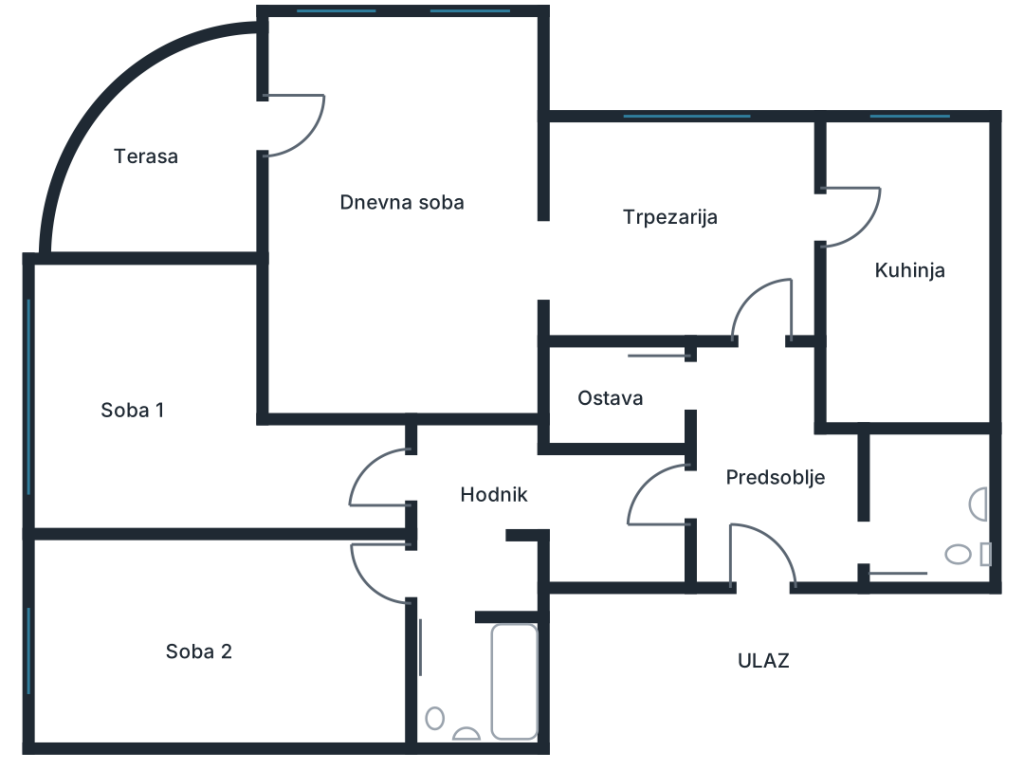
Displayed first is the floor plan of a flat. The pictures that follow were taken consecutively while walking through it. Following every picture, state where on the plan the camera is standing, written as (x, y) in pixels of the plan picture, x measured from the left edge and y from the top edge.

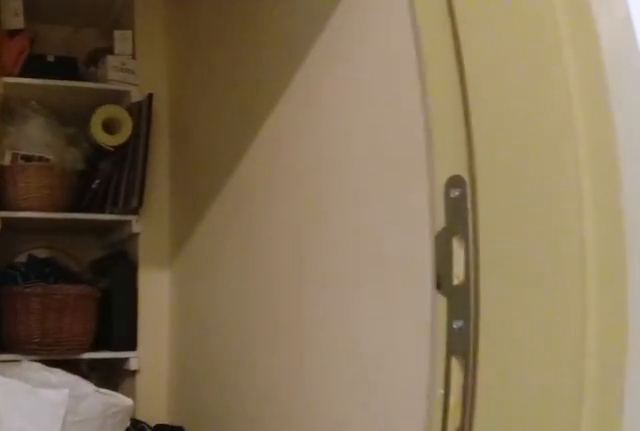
(729, 371)
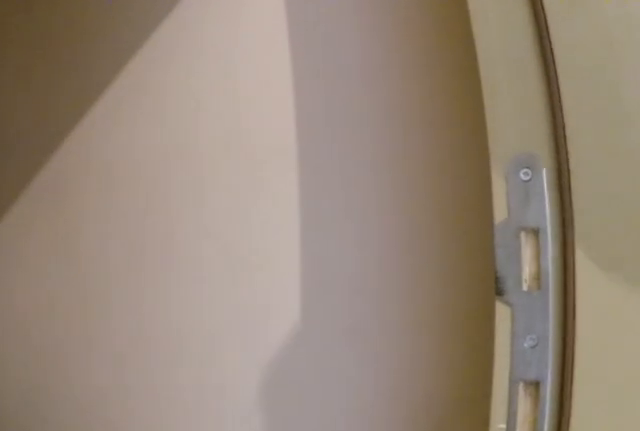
(720, 385)
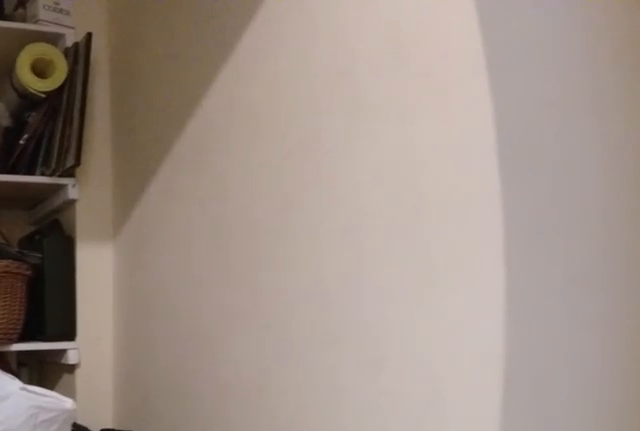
(720, 385)
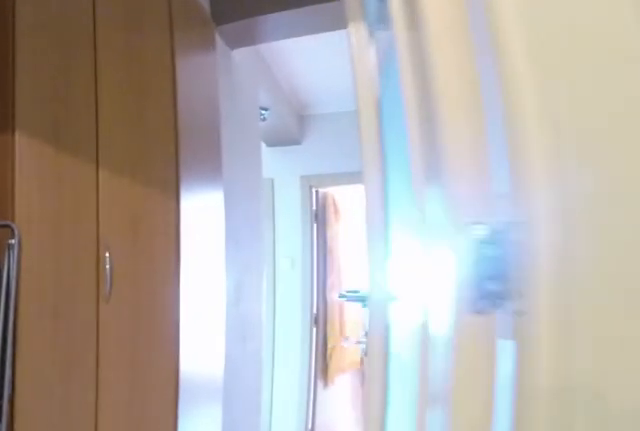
(754, 408)
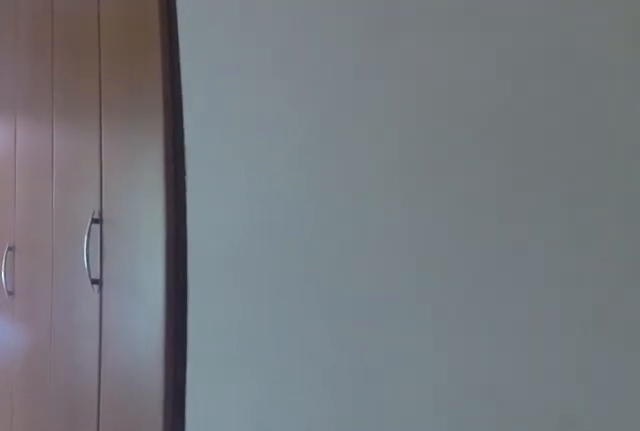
(643, 508)
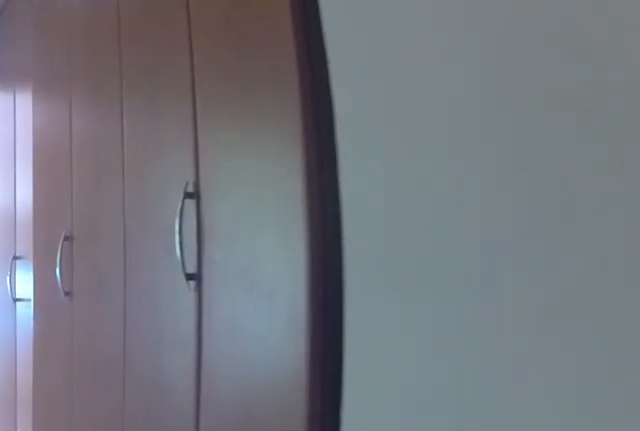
(620, 504)
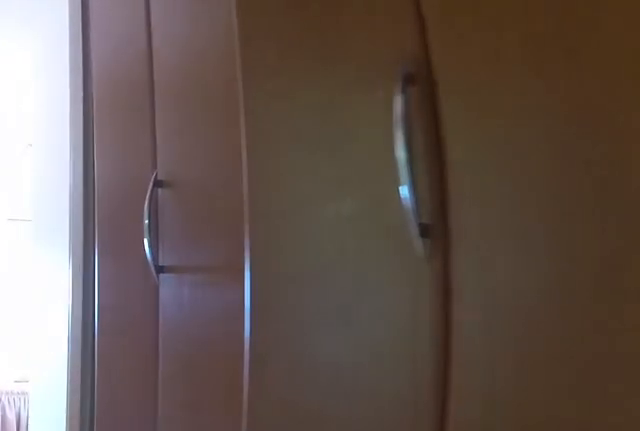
(554, 492)
